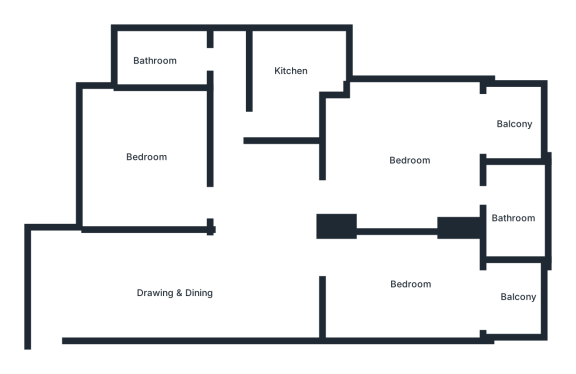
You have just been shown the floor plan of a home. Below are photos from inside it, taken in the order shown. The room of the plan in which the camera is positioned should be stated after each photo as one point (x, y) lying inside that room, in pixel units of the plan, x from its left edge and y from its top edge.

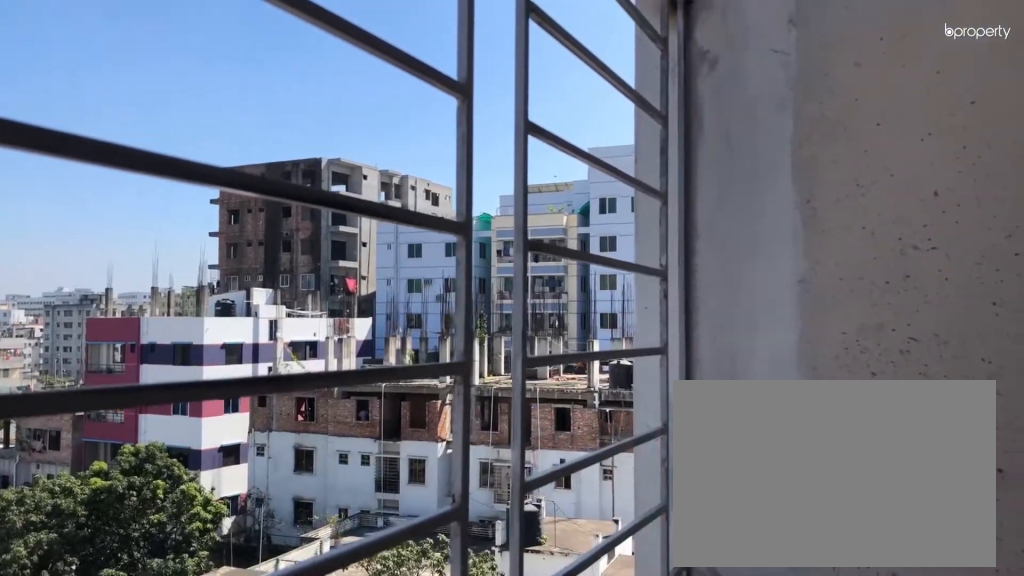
(514, 303)
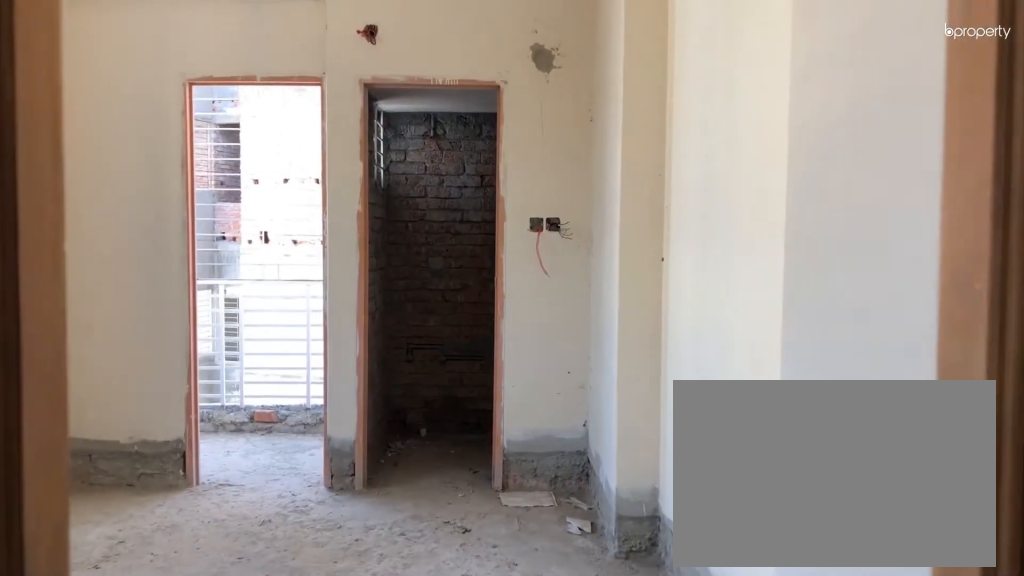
(337, 190)
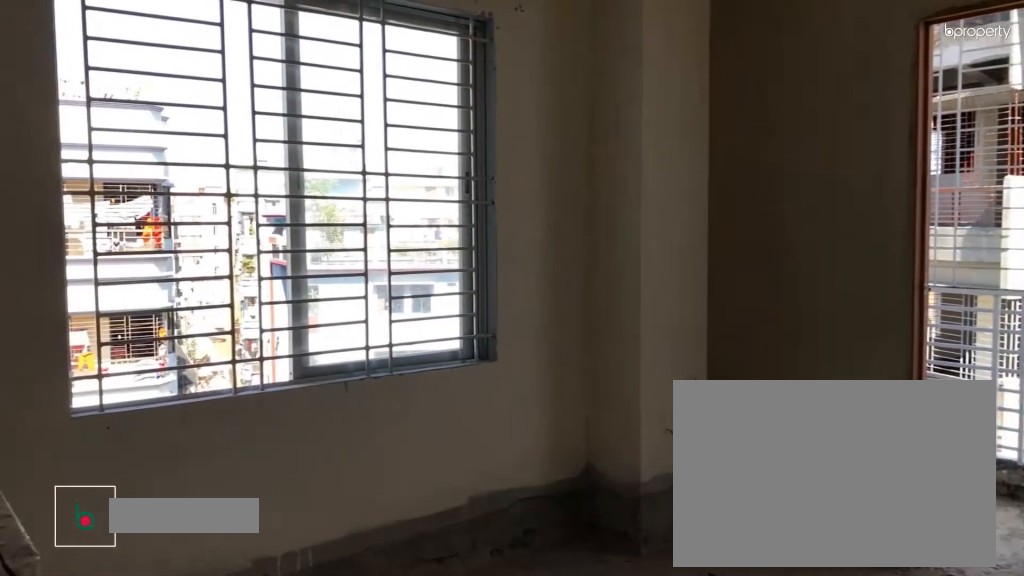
(410, 155)
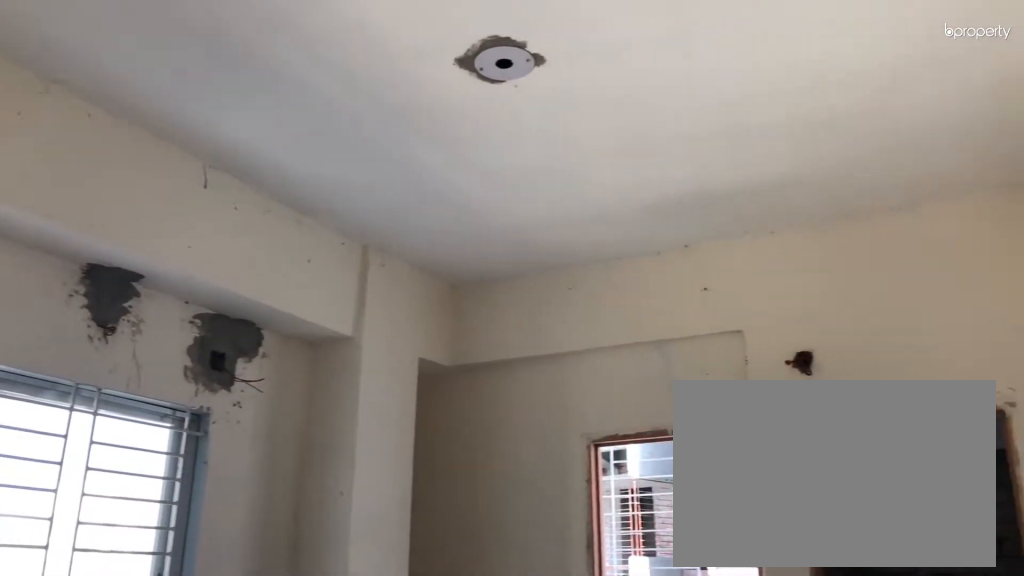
(410, 155)
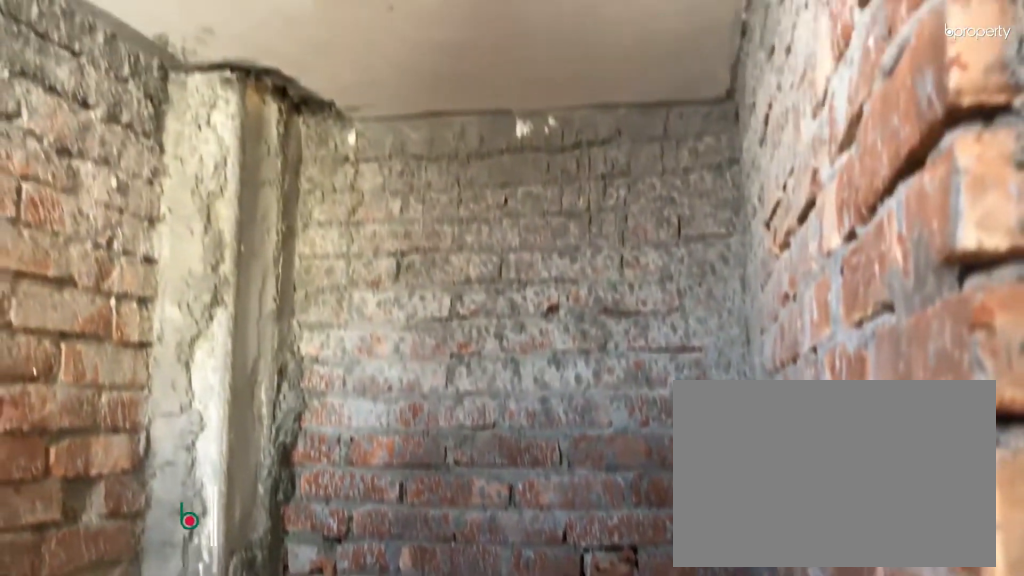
(516, 216)
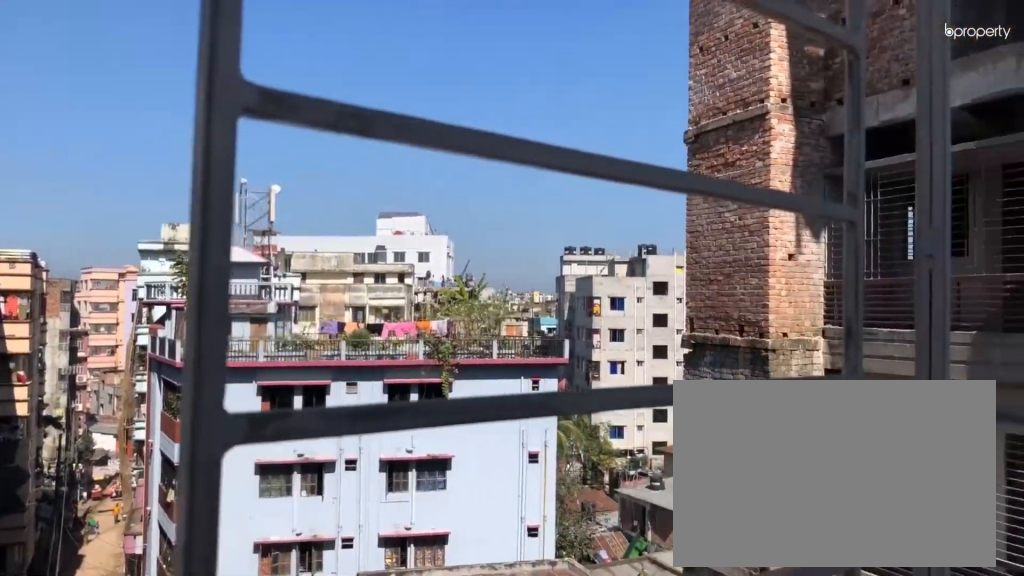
(518, 119)
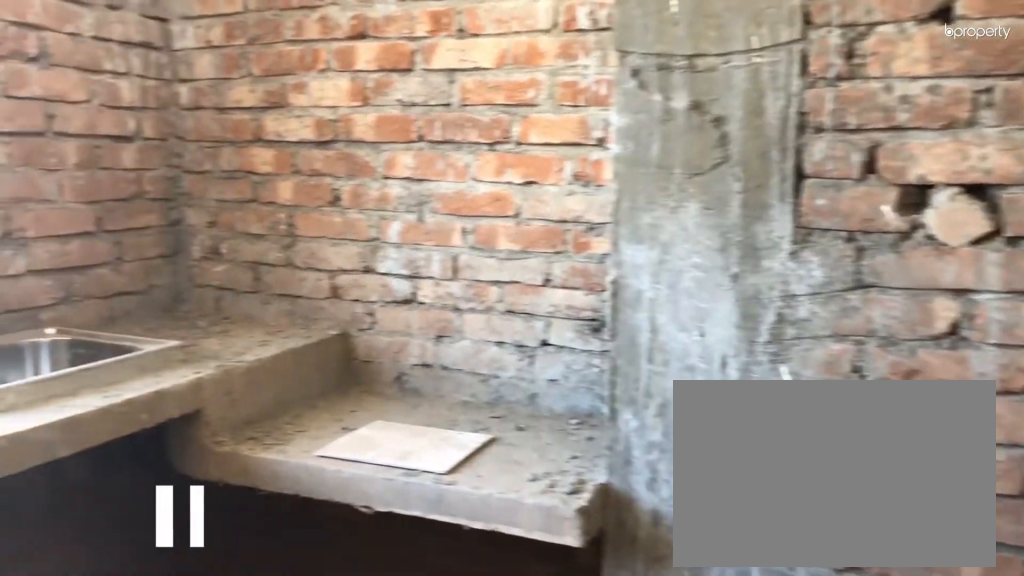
(287, 75)
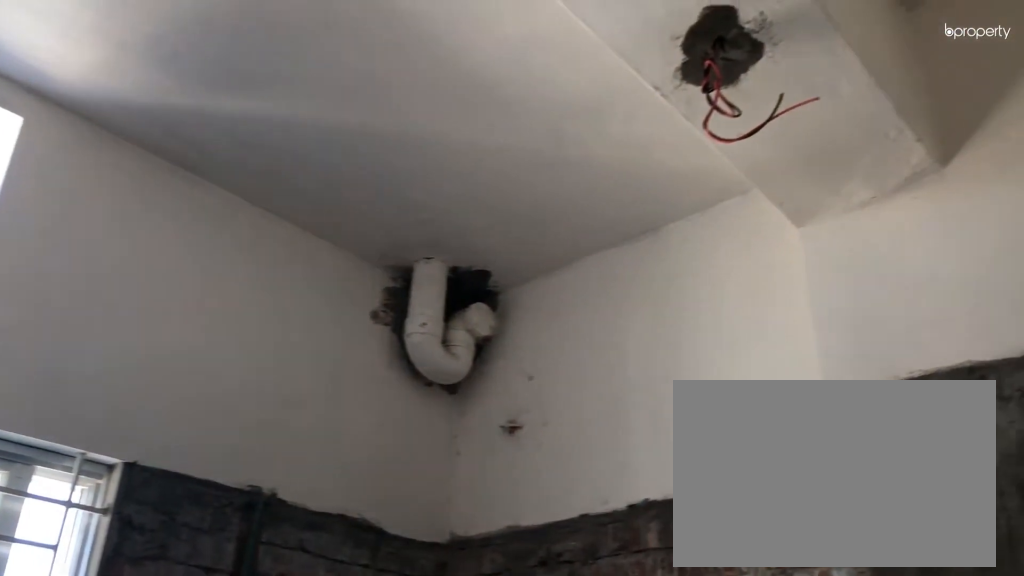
(287, 75)
